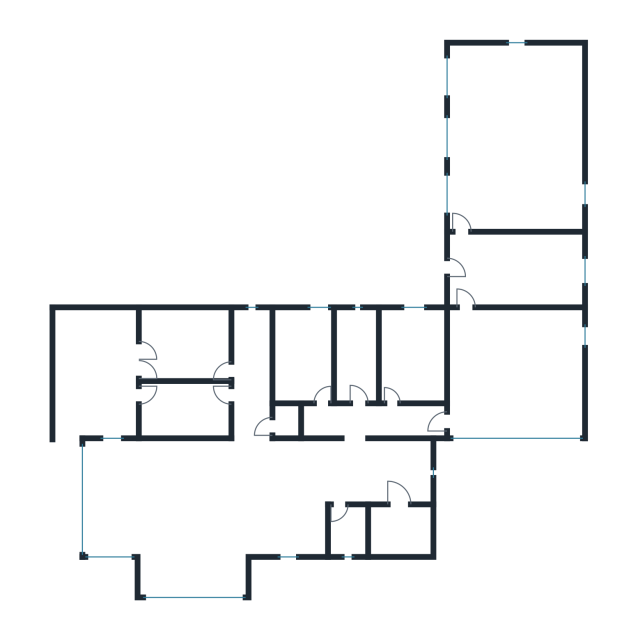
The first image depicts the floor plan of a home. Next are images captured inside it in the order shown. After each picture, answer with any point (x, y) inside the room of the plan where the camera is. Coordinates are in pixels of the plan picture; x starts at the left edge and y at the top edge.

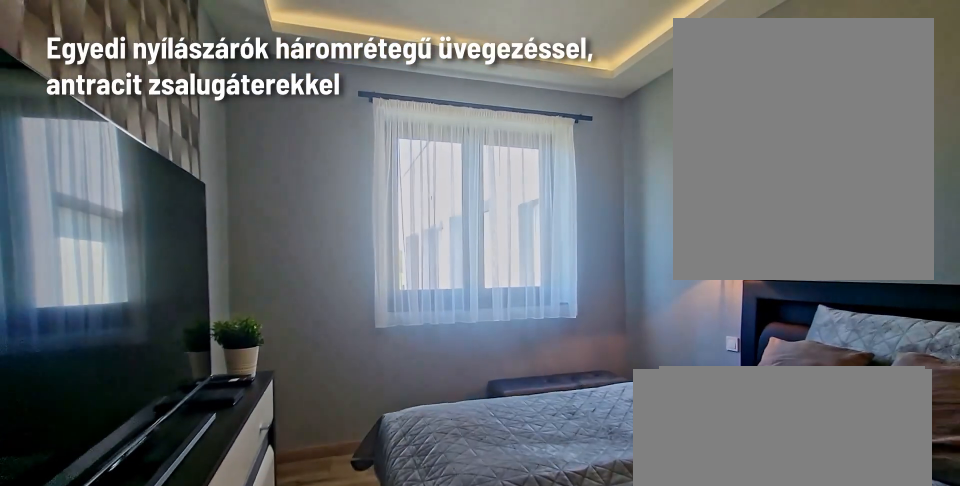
(414, 358)
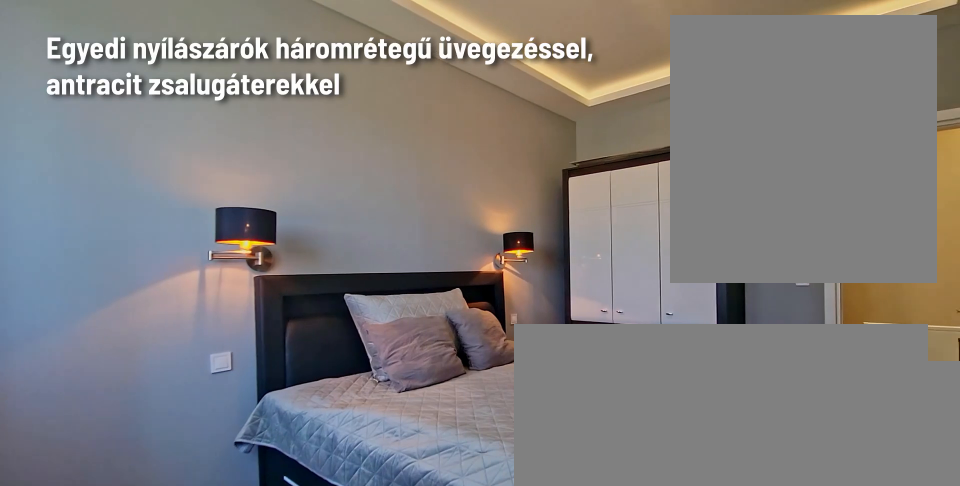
(414, 358)
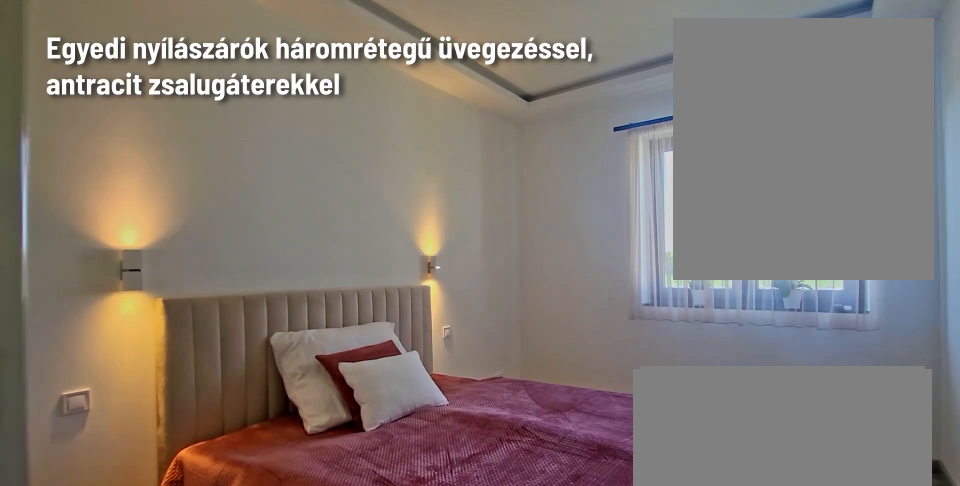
(306, 358)
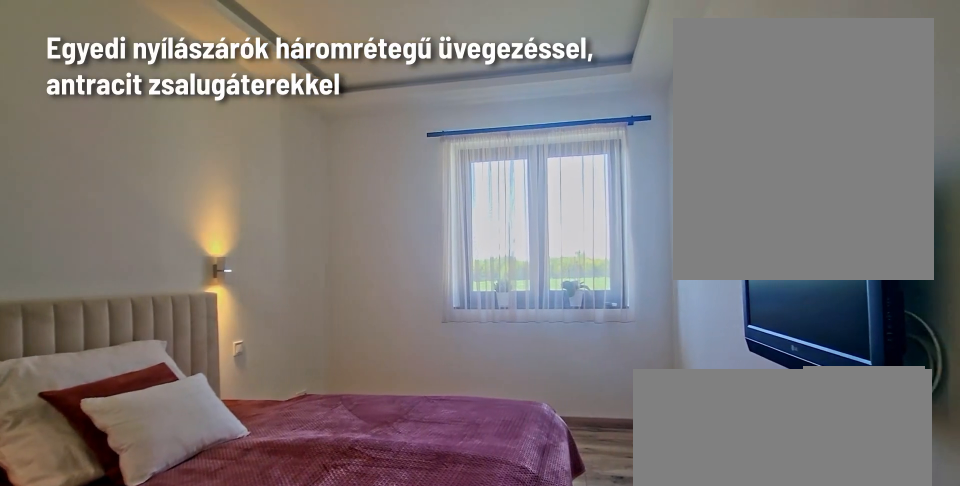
(306, 358)
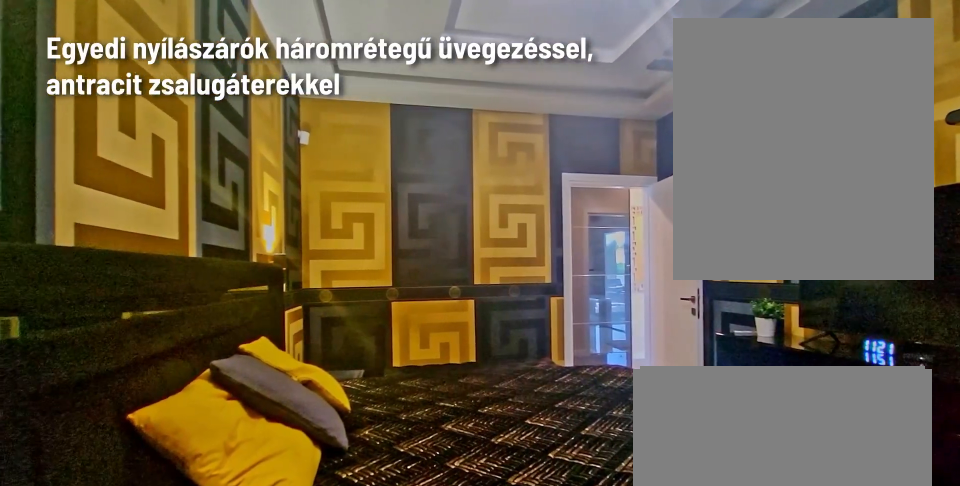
(185, 346)
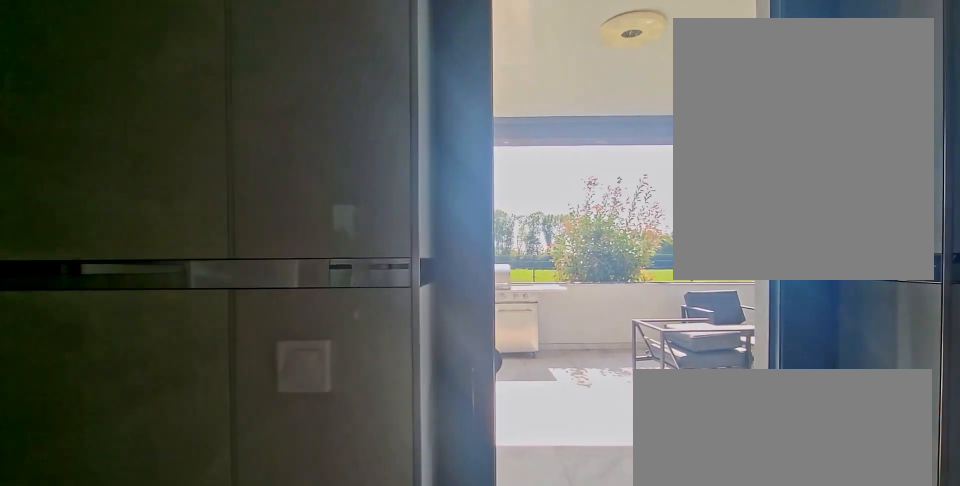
(187, 409)
